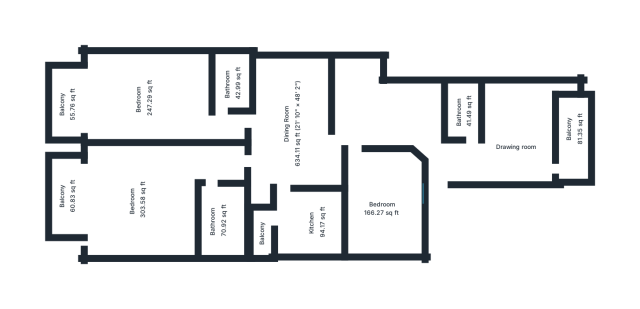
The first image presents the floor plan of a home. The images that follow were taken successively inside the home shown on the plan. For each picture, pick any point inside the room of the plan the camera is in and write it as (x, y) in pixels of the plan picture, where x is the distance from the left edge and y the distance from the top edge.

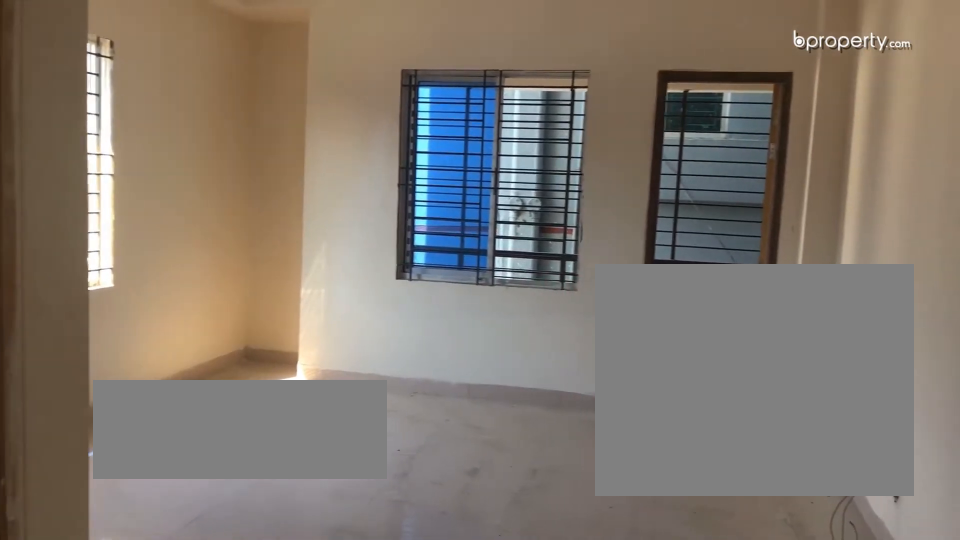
(503, 172)
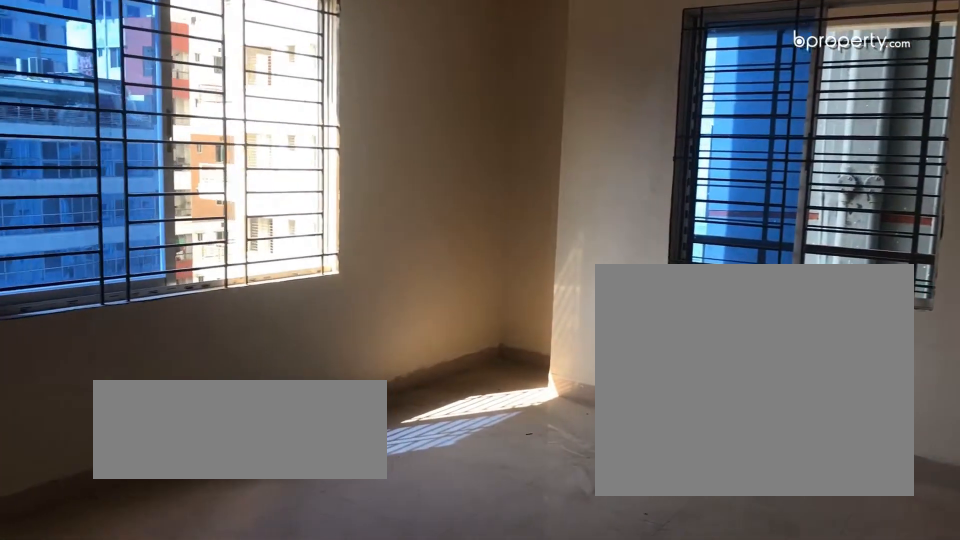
(503, 172)
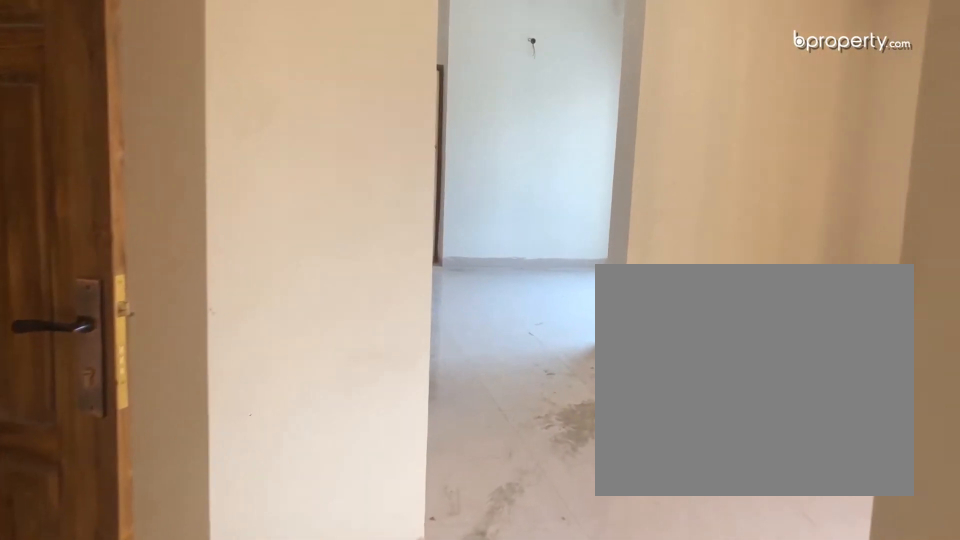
(391, 111)
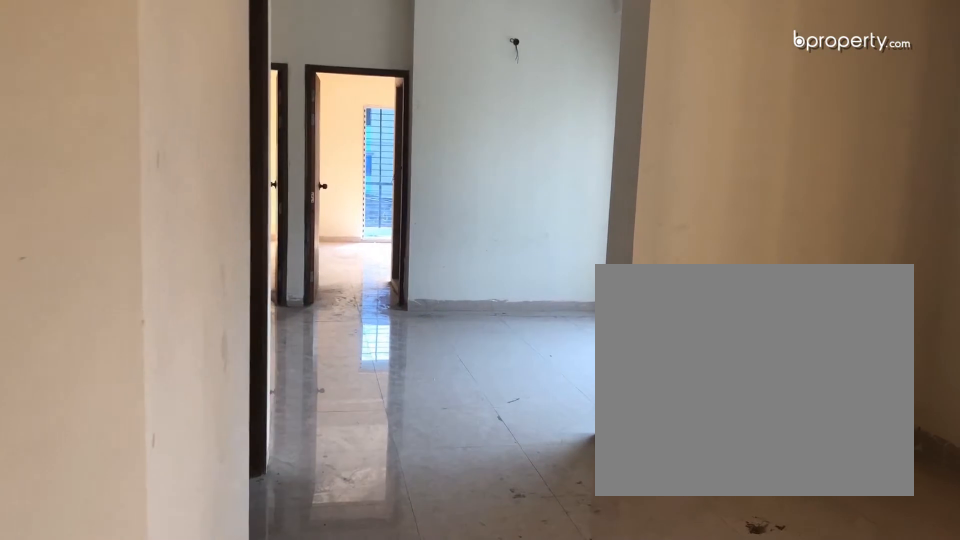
(391, 111)
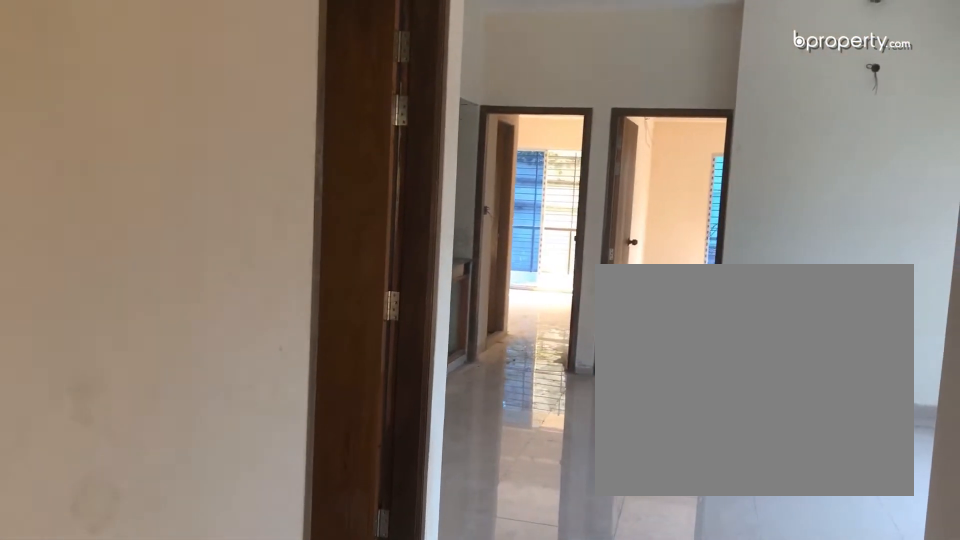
(289, 124)
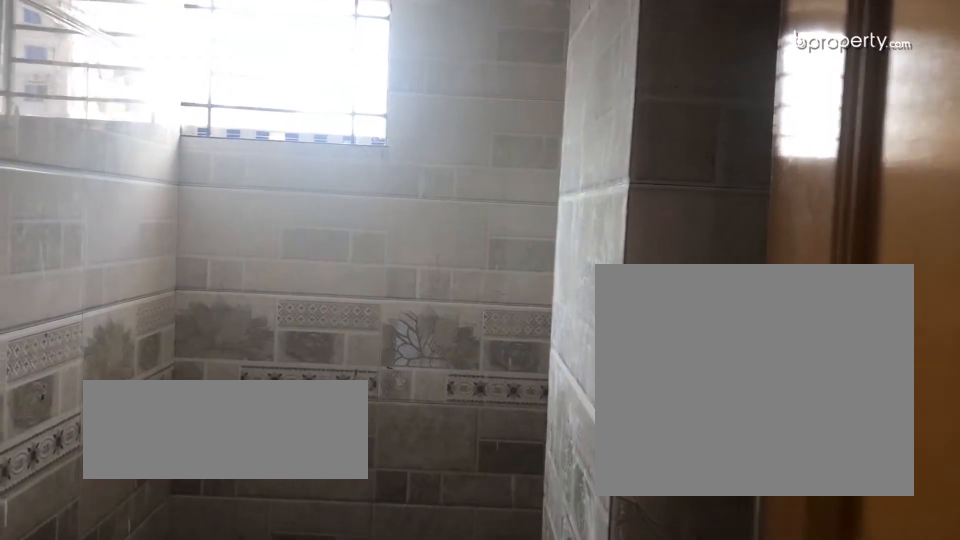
(465, 111)
